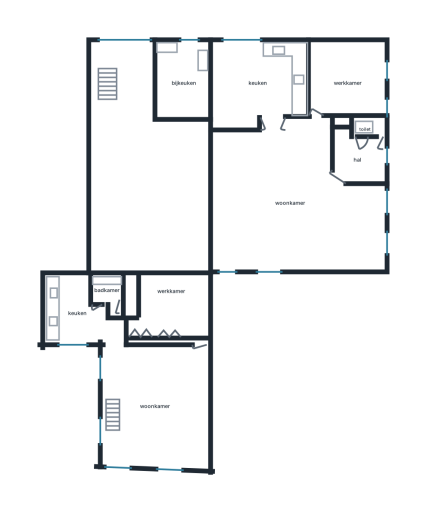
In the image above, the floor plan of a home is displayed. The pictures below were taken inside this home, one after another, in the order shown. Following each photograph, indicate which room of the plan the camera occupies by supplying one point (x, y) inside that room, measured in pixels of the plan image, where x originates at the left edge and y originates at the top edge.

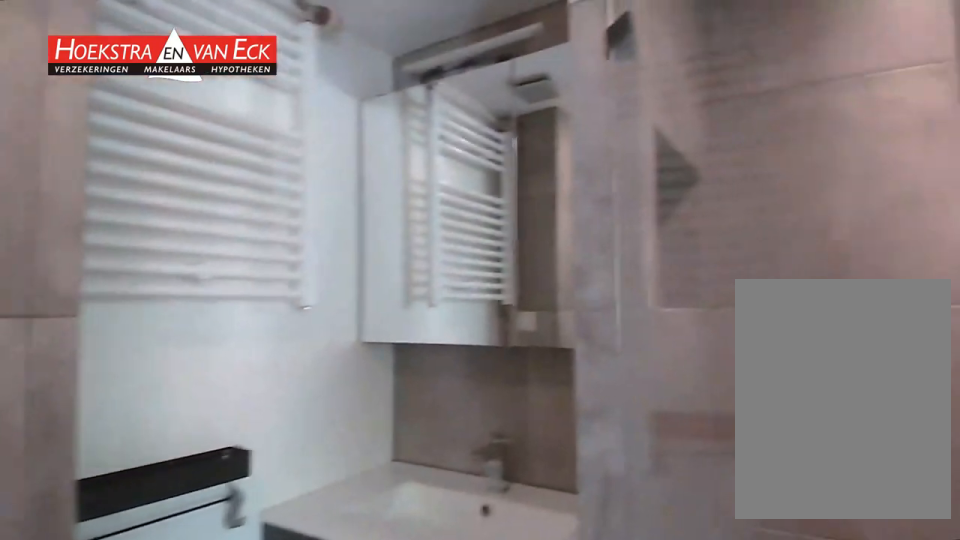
(108, 291)
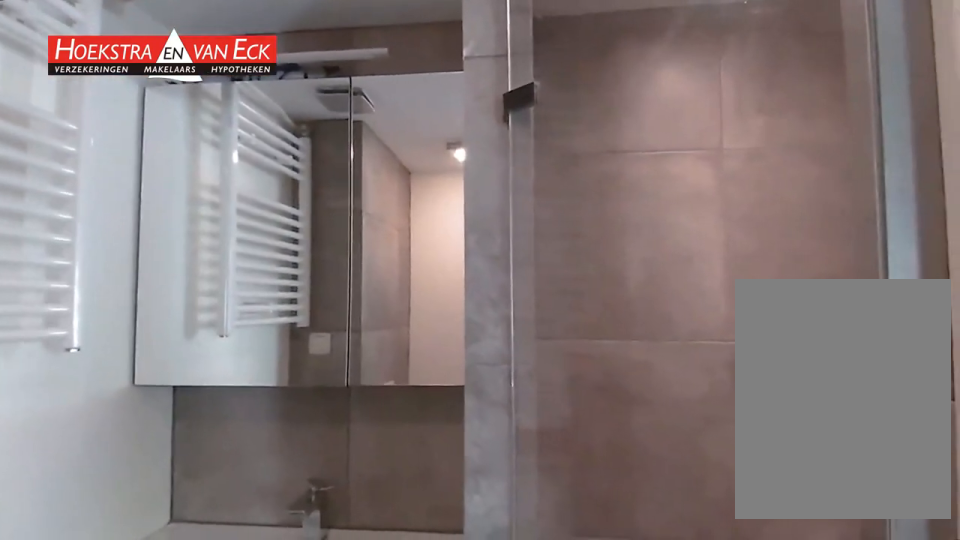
(108, 291)
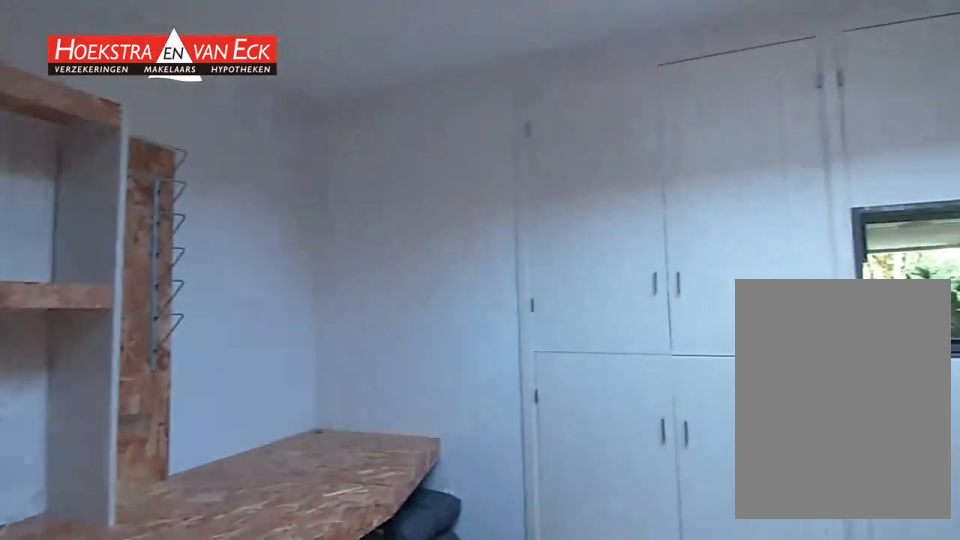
(170, 310)
